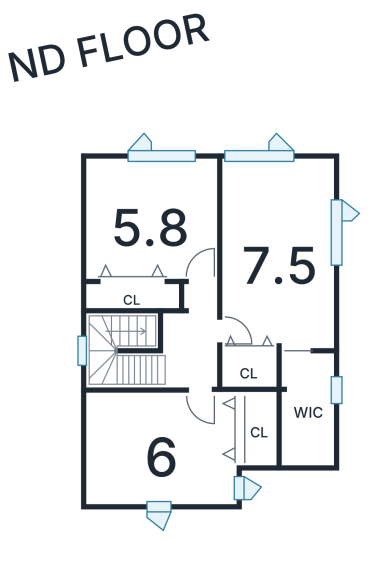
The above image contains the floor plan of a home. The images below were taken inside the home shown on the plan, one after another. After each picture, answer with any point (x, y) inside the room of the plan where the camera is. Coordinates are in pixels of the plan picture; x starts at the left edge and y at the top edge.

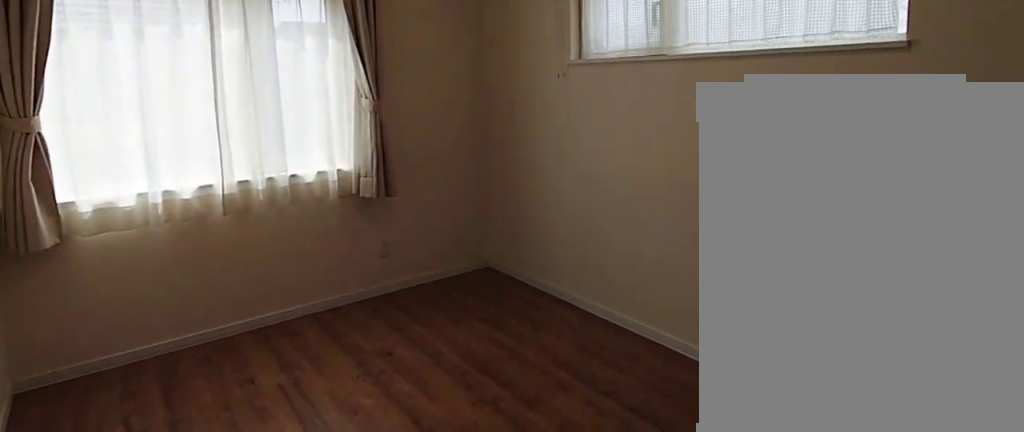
(276, 271)
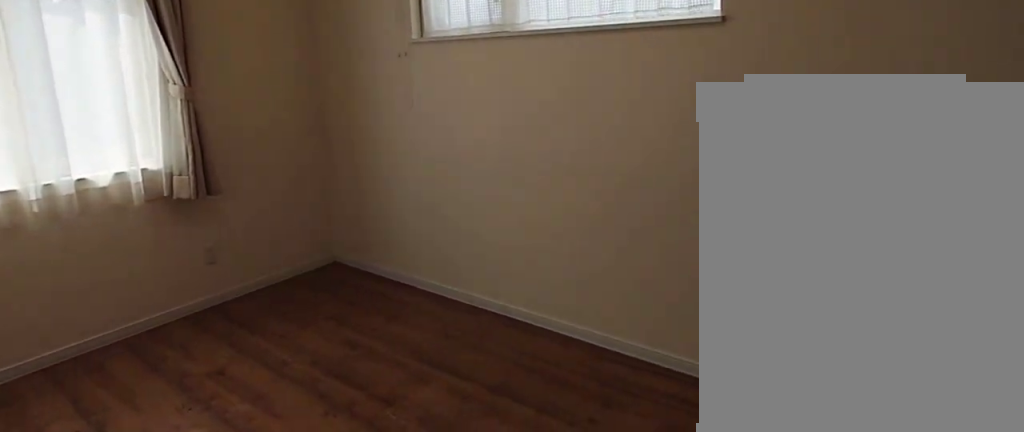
(276, 271)
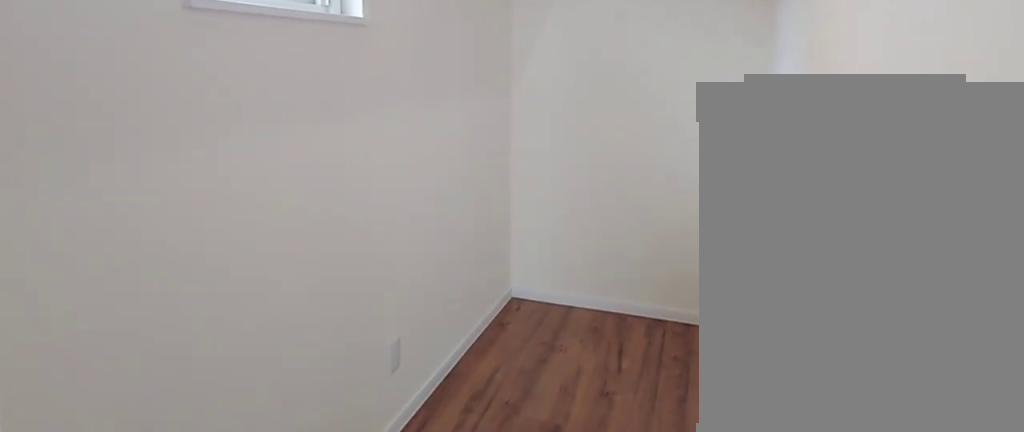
(307, 421)
